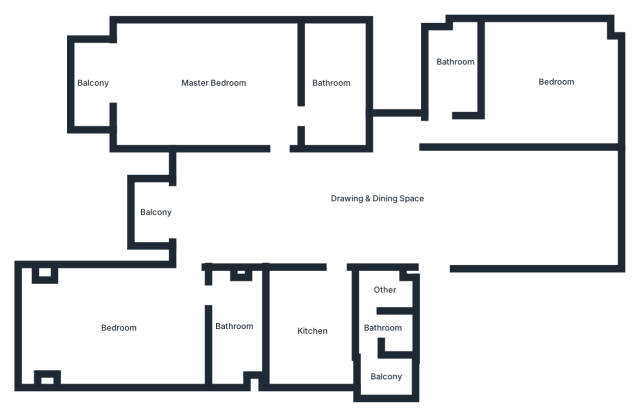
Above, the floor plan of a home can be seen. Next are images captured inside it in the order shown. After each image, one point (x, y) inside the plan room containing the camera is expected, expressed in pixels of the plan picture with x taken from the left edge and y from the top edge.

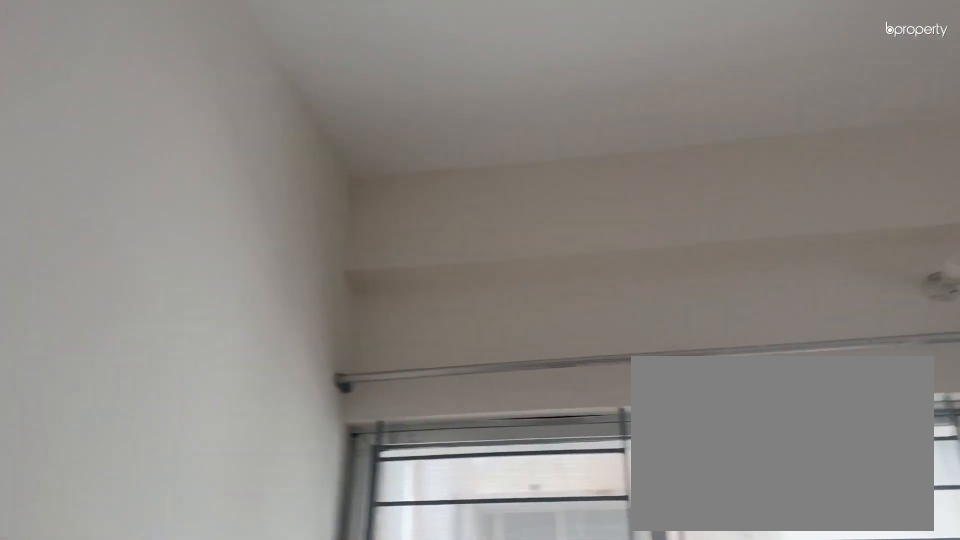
(531, 82)
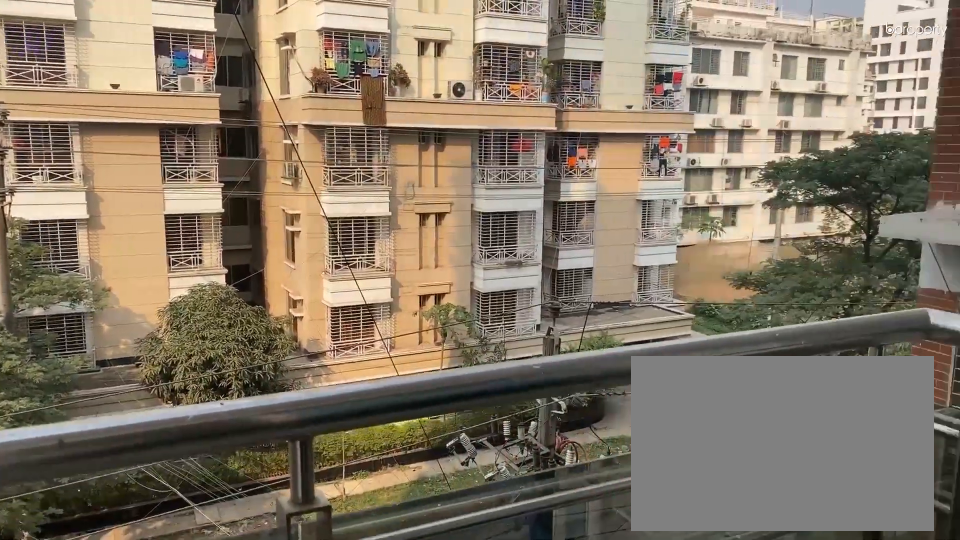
(93, 80)
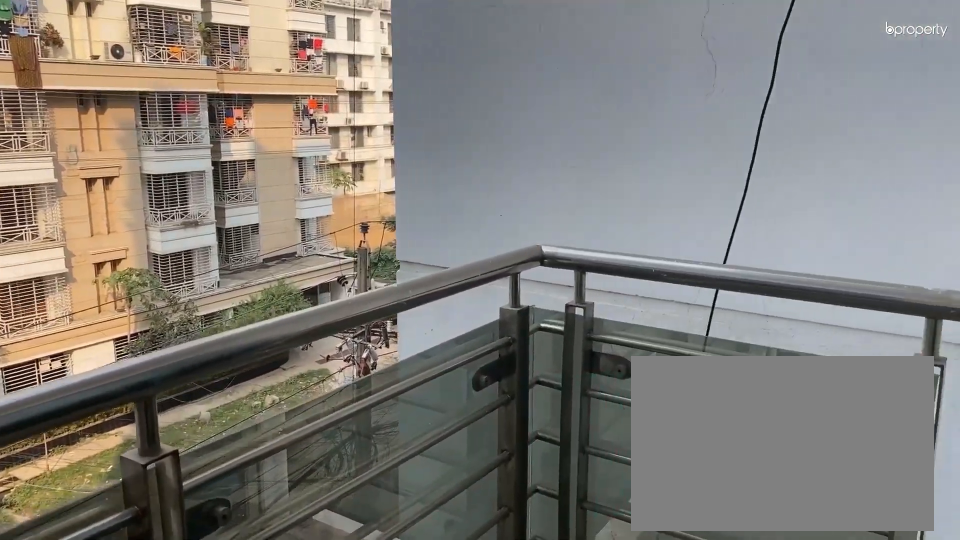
(157, 215)
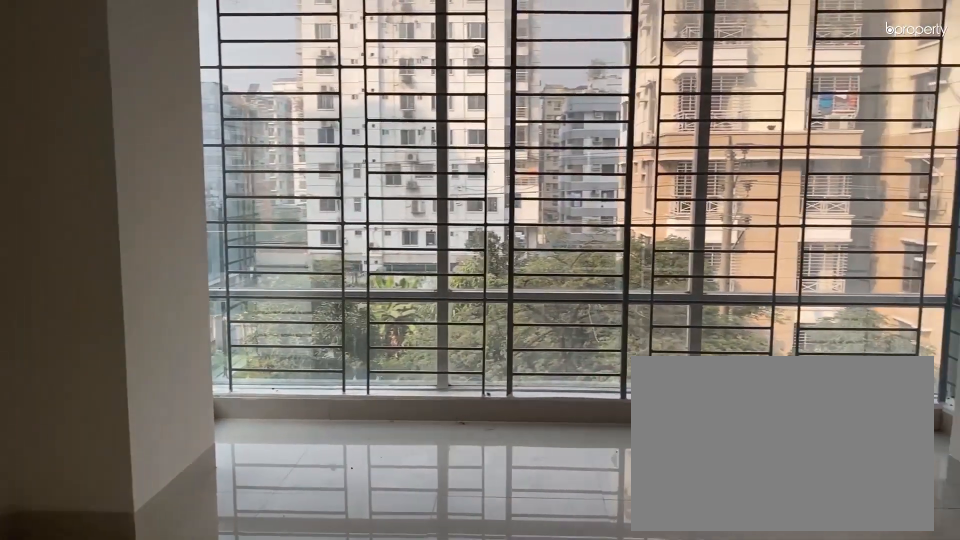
(126, 337)
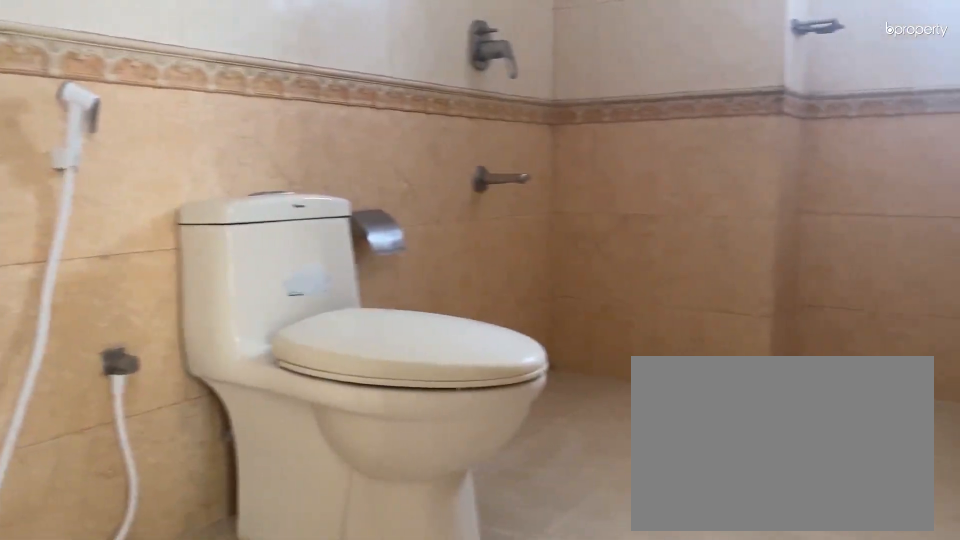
(242, 328)
